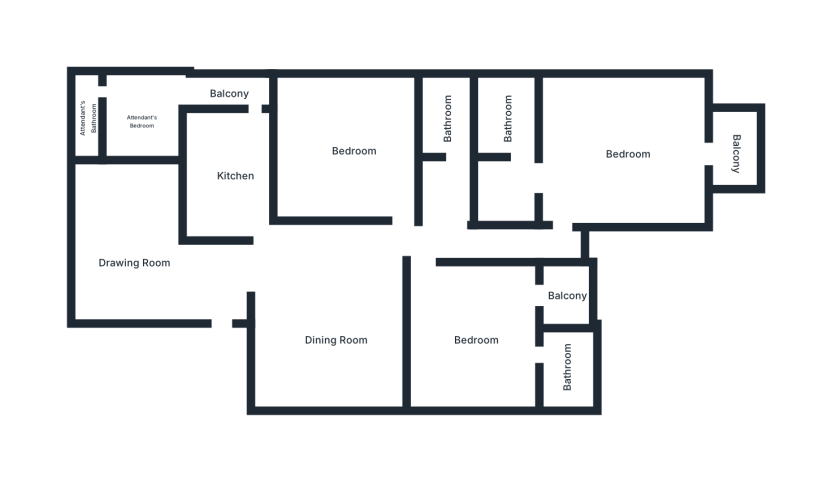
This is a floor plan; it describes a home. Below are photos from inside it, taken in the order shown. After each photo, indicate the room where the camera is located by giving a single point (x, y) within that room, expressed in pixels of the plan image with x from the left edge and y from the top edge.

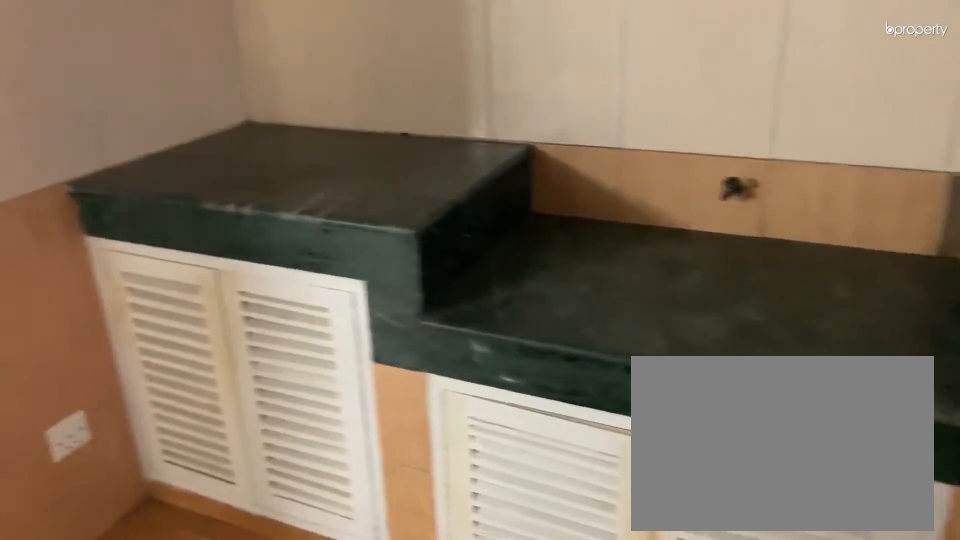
(236, 175)
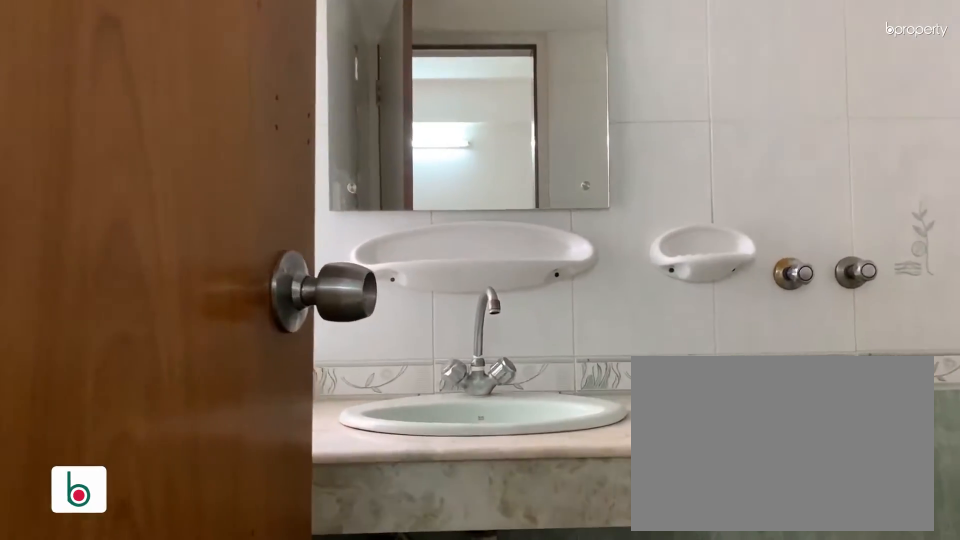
(564, 365)
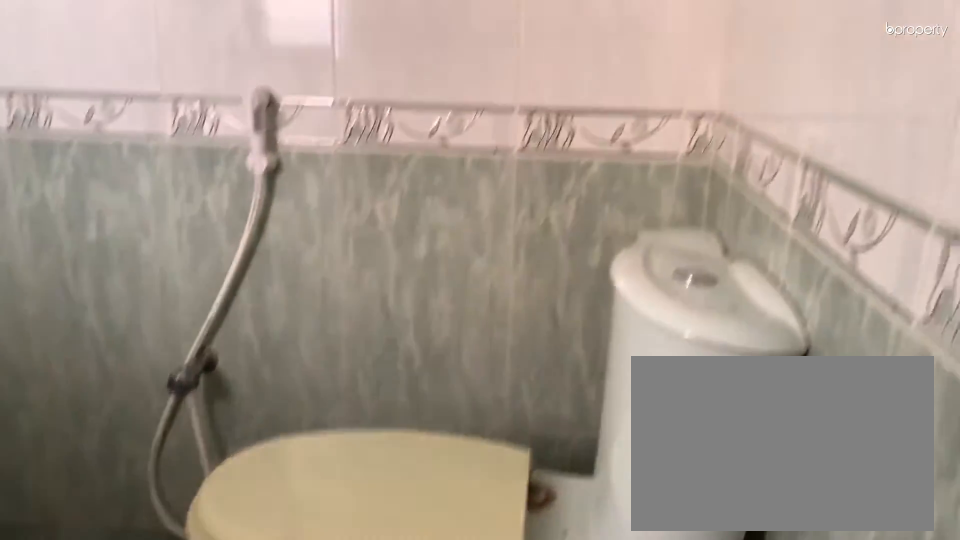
(564, 365)
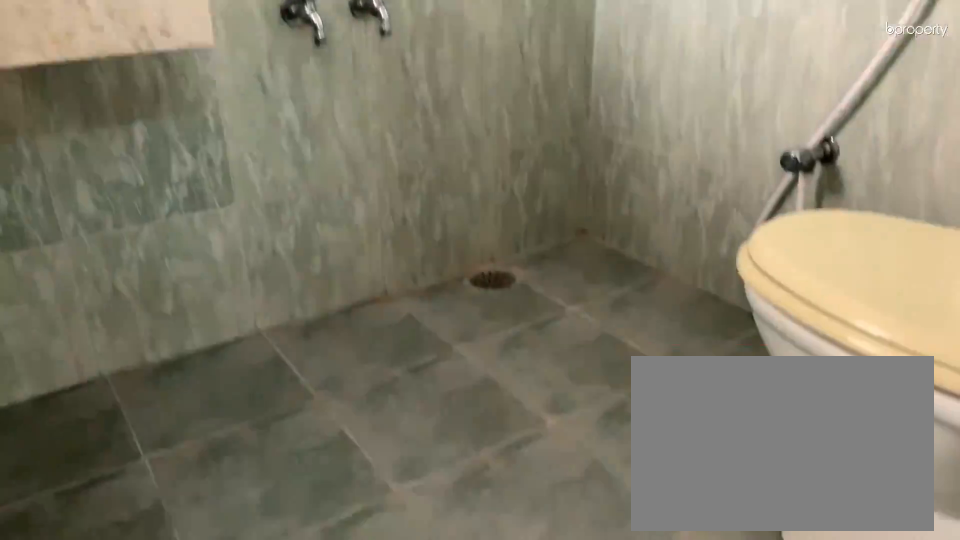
(564, 365)
